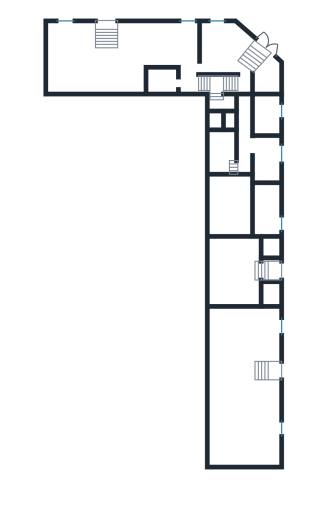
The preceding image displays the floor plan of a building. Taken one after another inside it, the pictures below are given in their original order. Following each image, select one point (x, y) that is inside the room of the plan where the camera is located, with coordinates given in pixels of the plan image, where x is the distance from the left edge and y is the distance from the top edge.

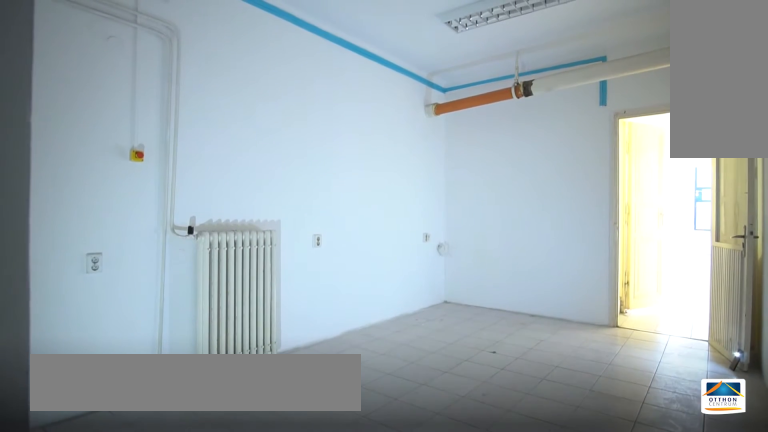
(234, 203)
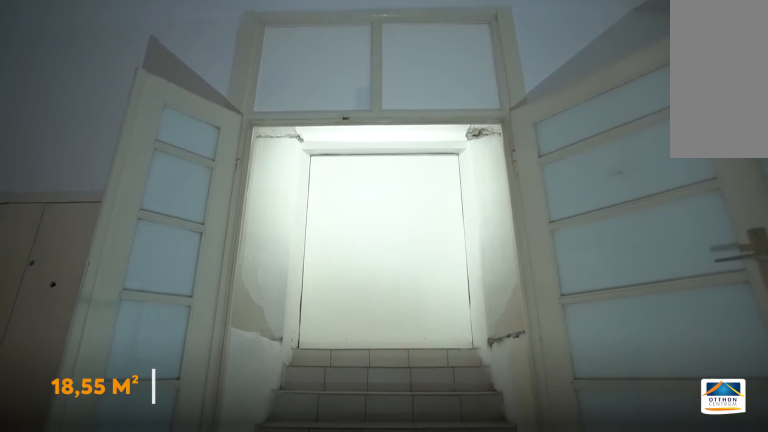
(236, 274)
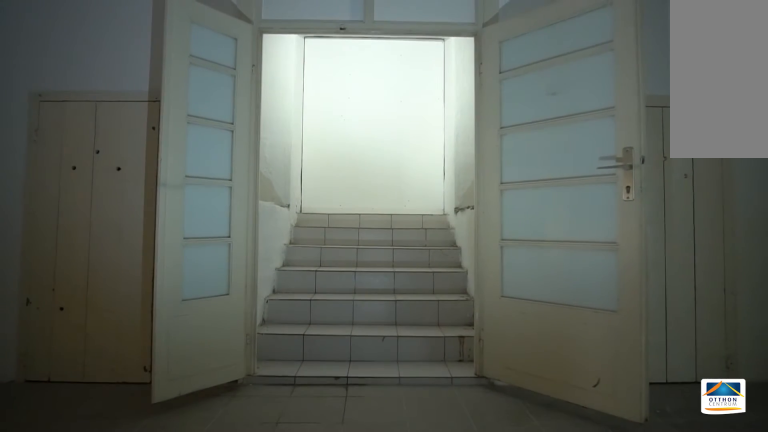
(236, 274)
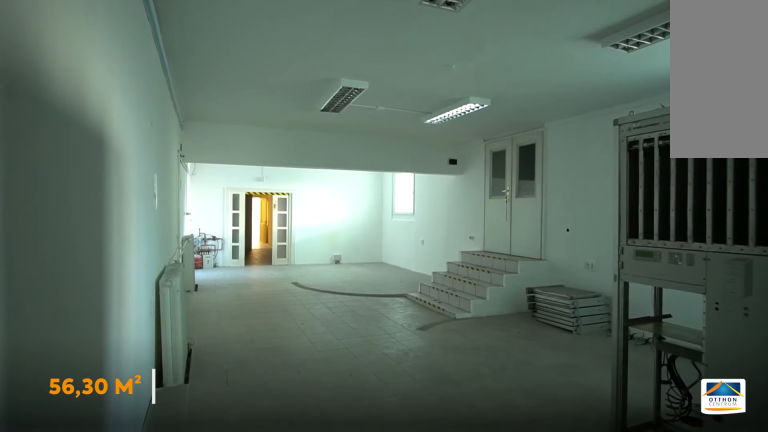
(234, 375)
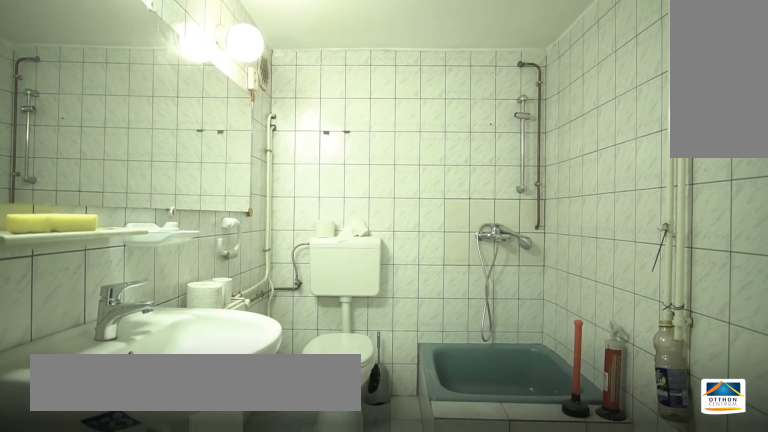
(223, 153)
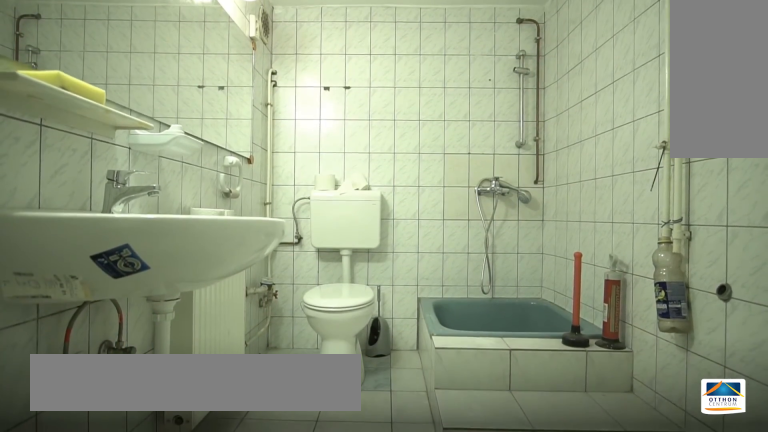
(223, 153)
